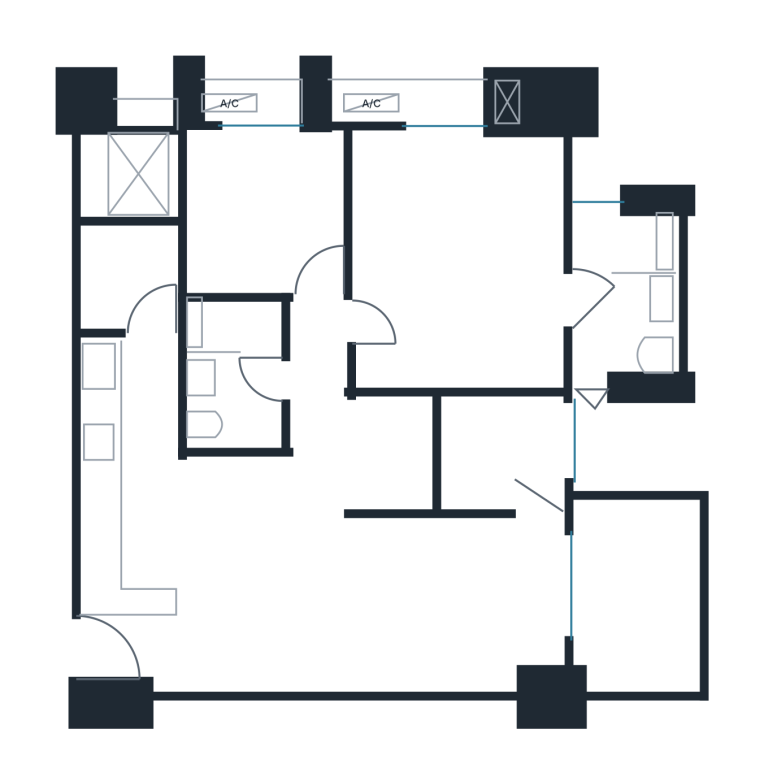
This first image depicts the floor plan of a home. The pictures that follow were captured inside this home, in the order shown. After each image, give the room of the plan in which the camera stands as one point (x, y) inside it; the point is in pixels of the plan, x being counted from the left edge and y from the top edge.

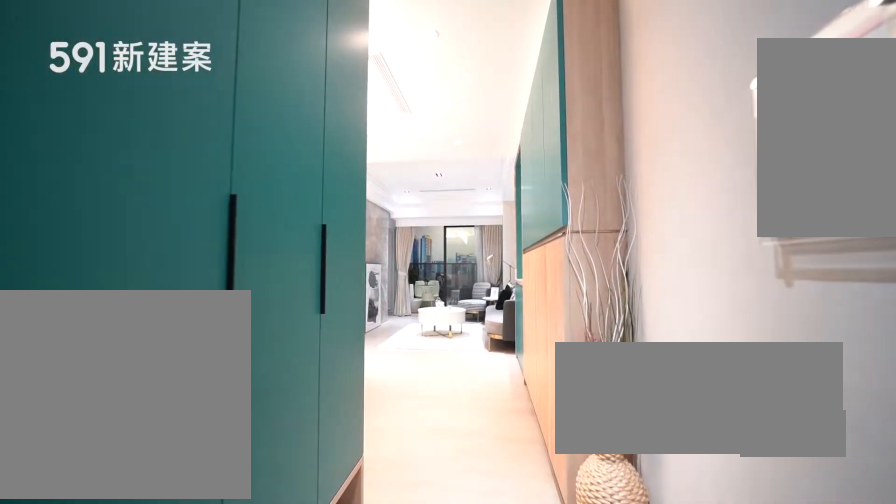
(130, 650)
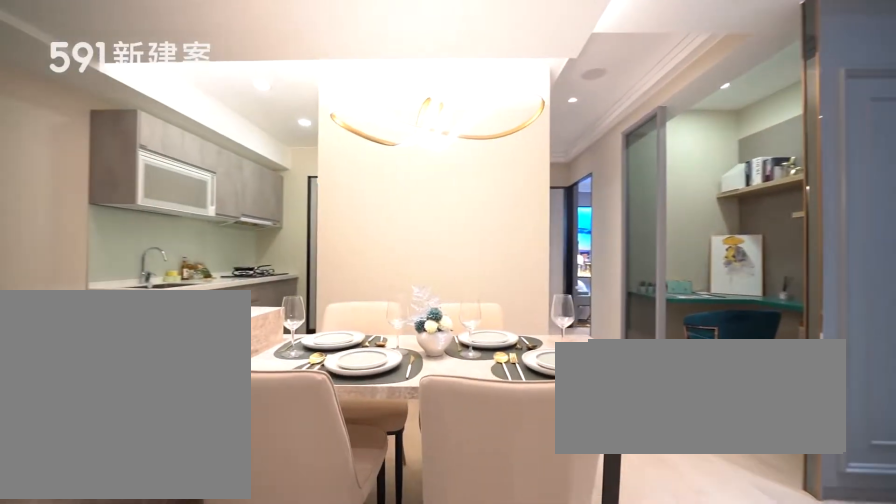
(234, 535)
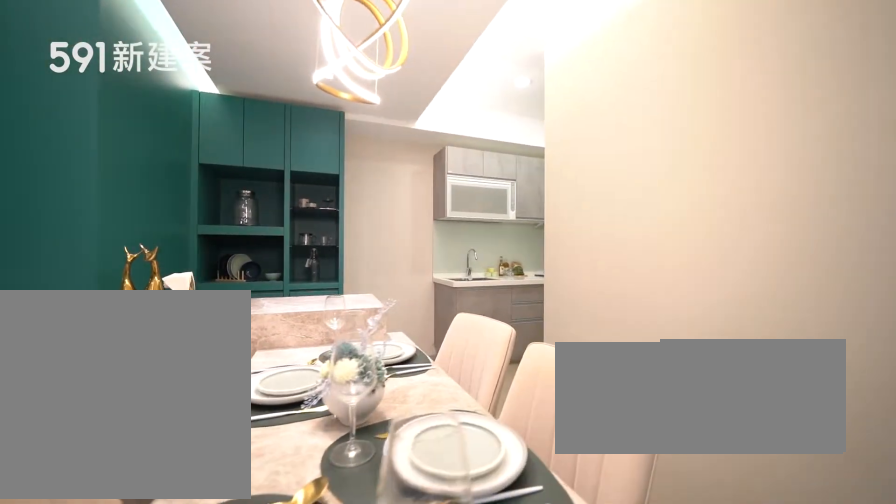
(234, 535)
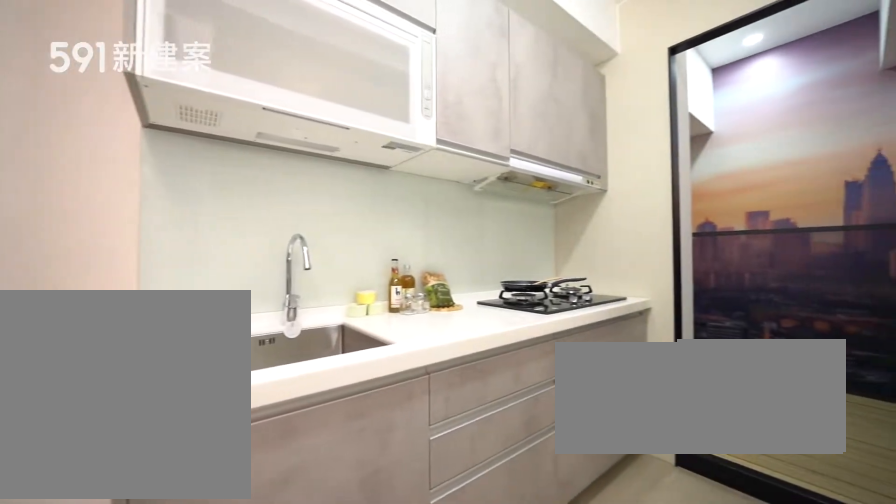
(127, 463)
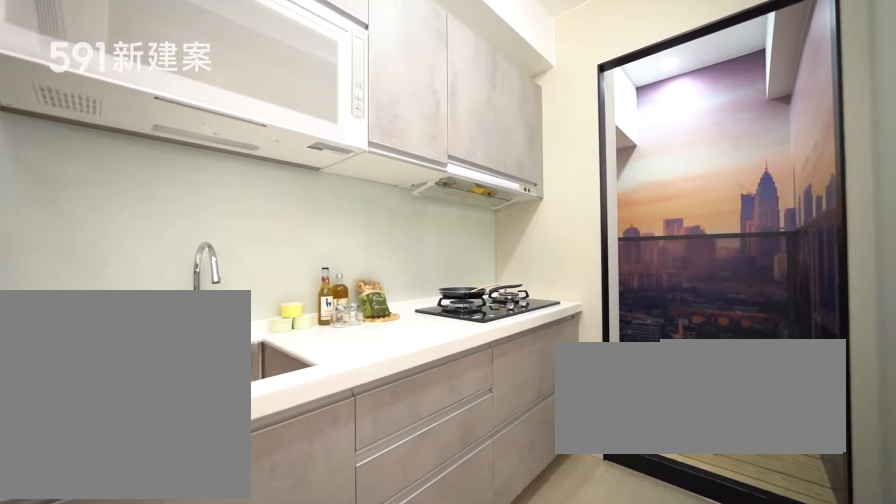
(127, 463)
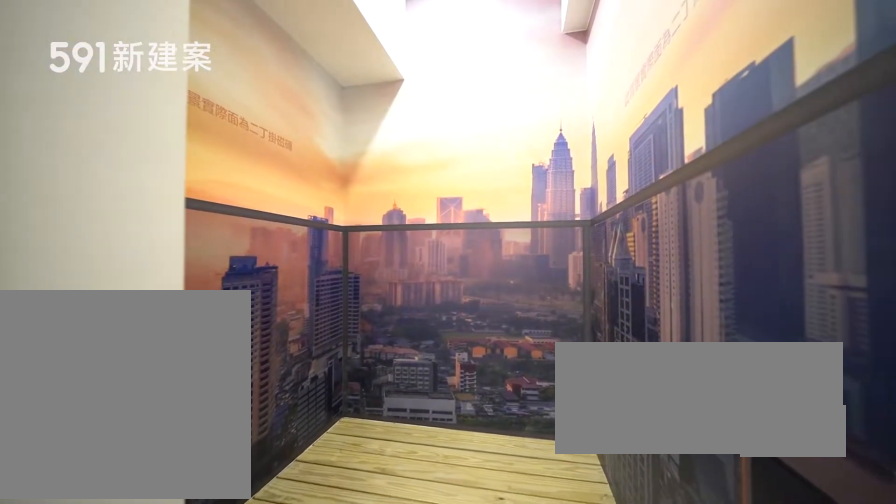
(125, 279)
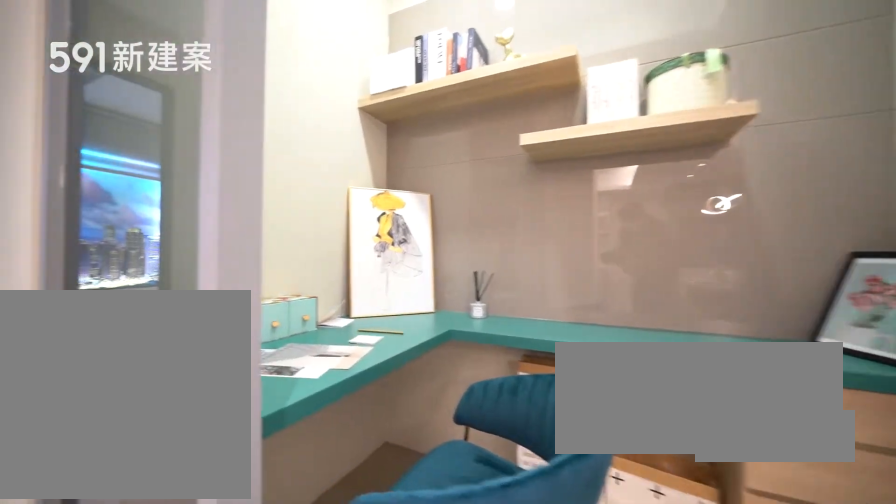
(394, 449)
